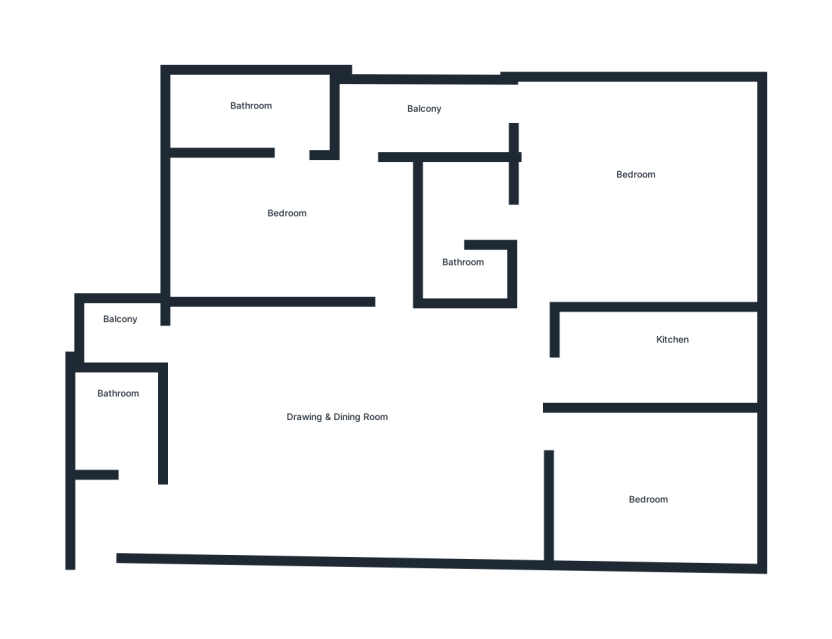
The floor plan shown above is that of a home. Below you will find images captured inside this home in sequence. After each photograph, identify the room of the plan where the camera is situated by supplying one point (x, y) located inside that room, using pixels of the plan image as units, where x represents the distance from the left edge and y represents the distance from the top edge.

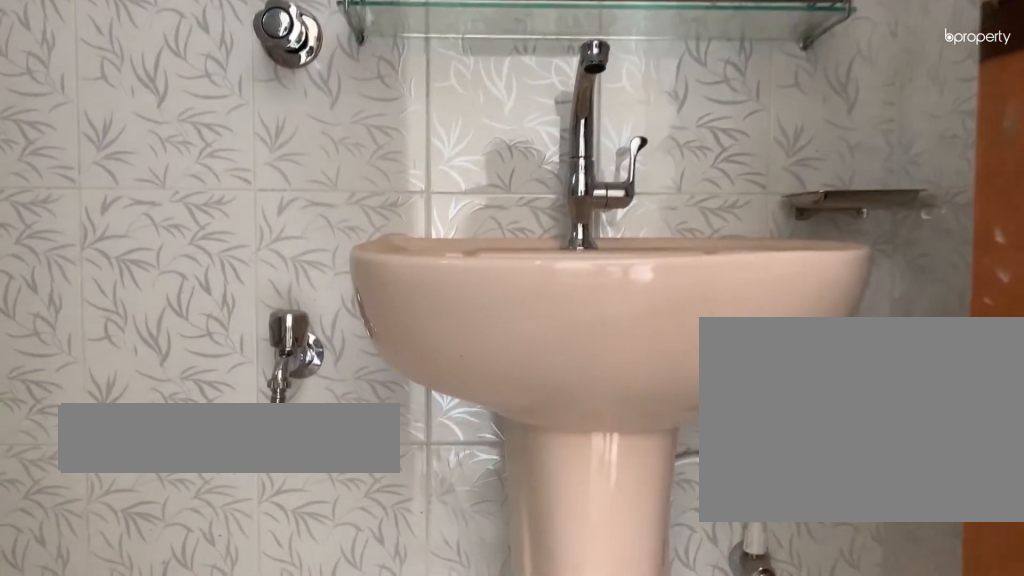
(263, 107)
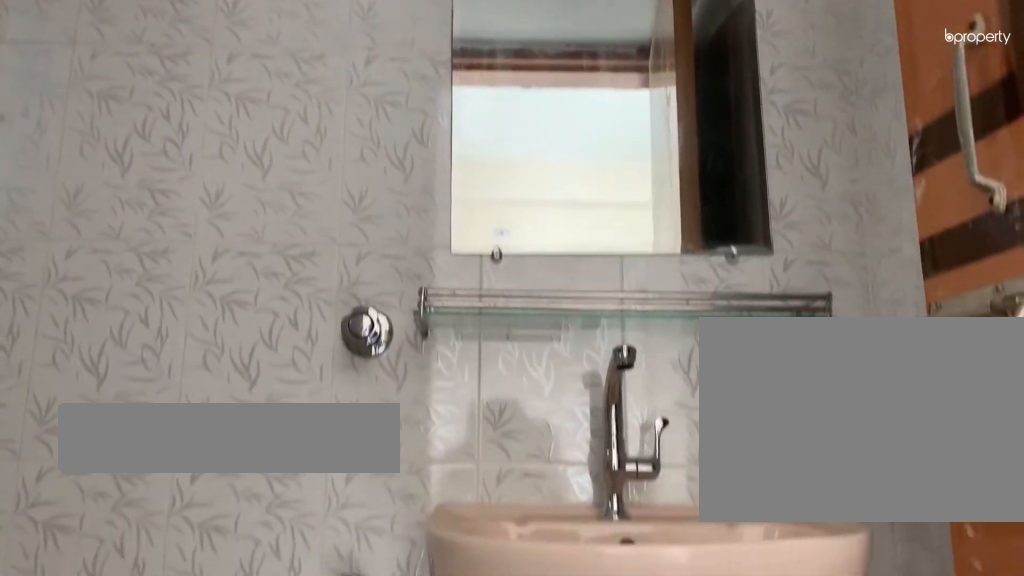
(263, 107)
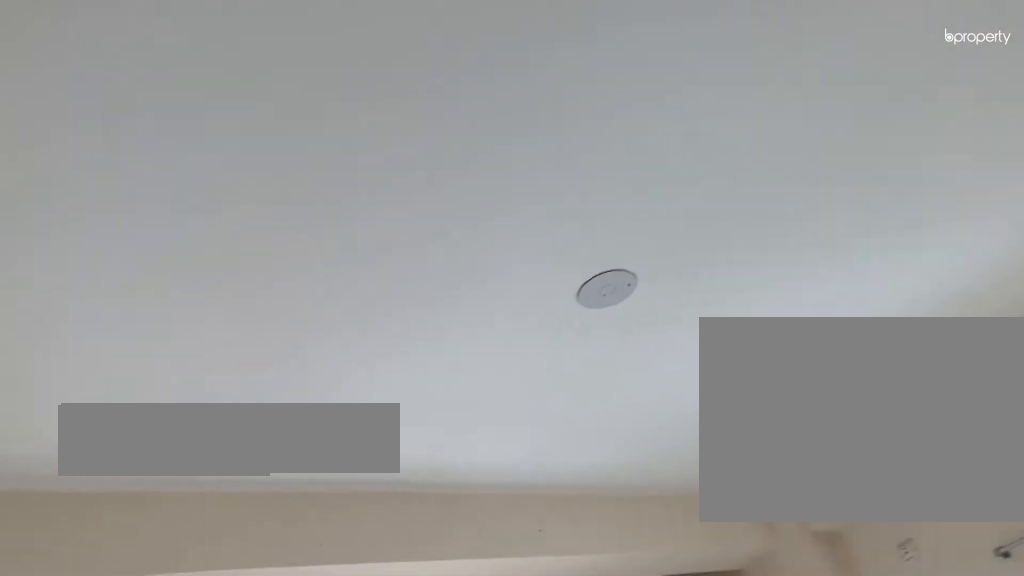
(609, 202)
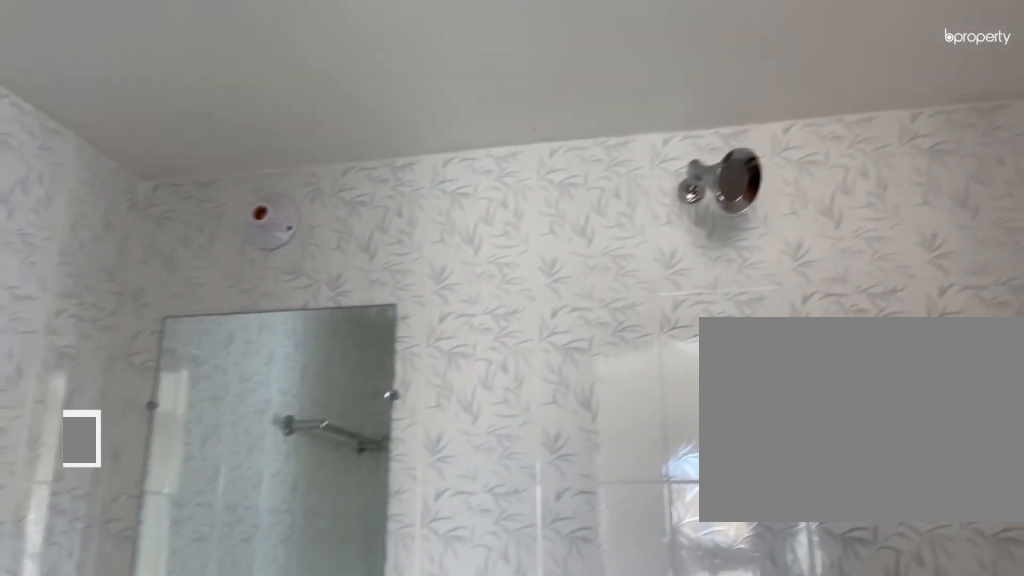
(463, 228)
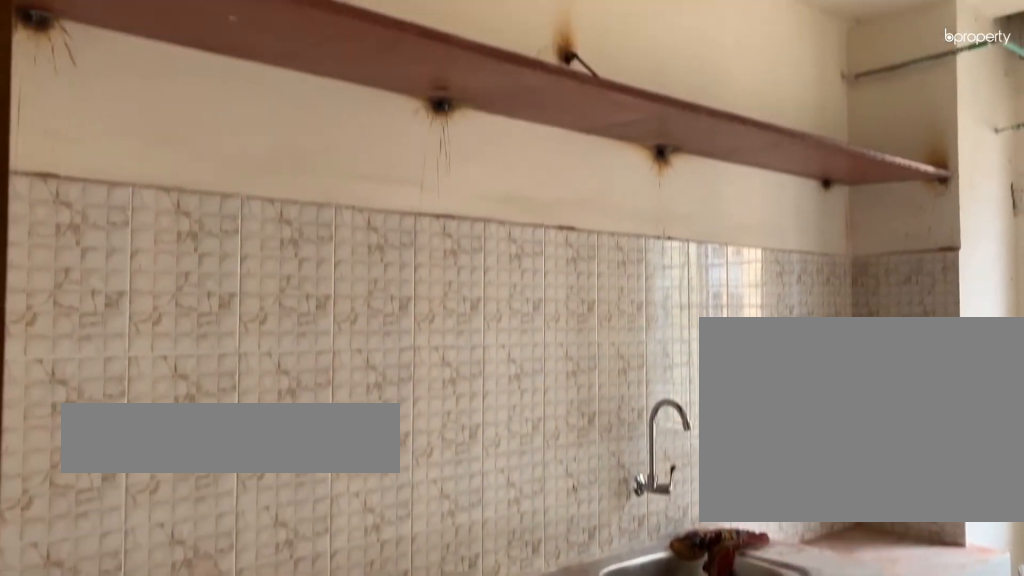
(637, 369)
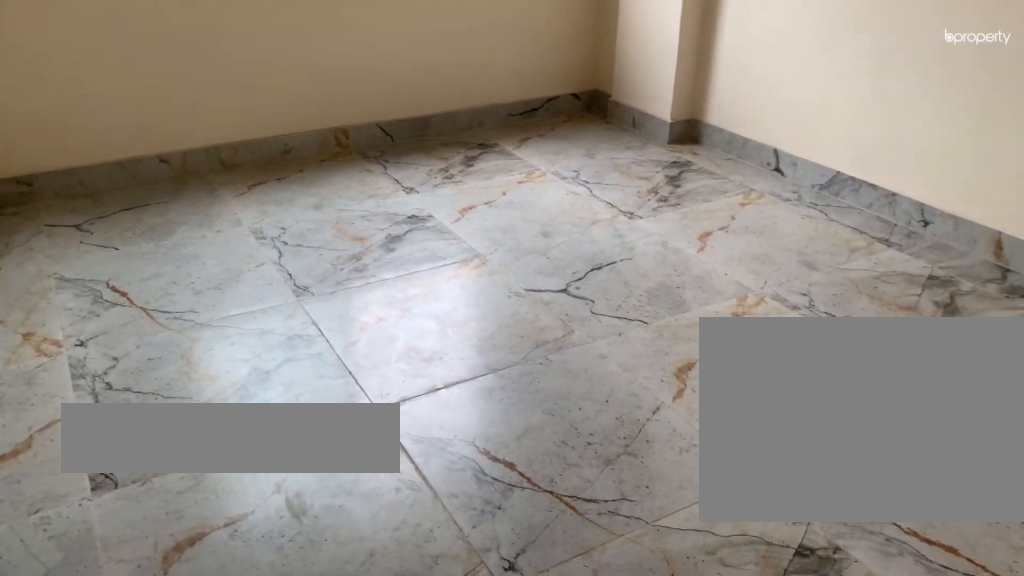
(651, 490)
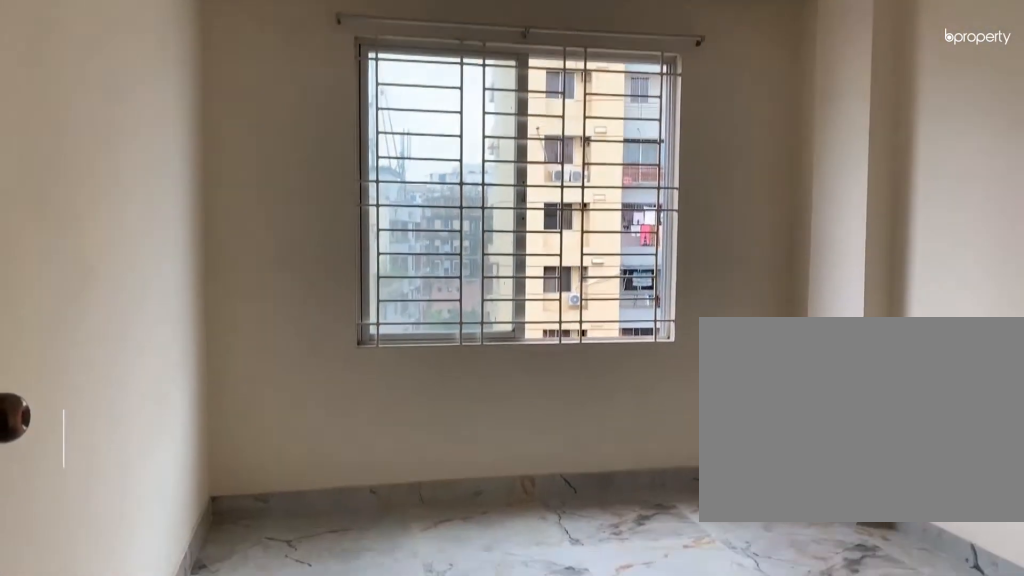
(651, 490)
